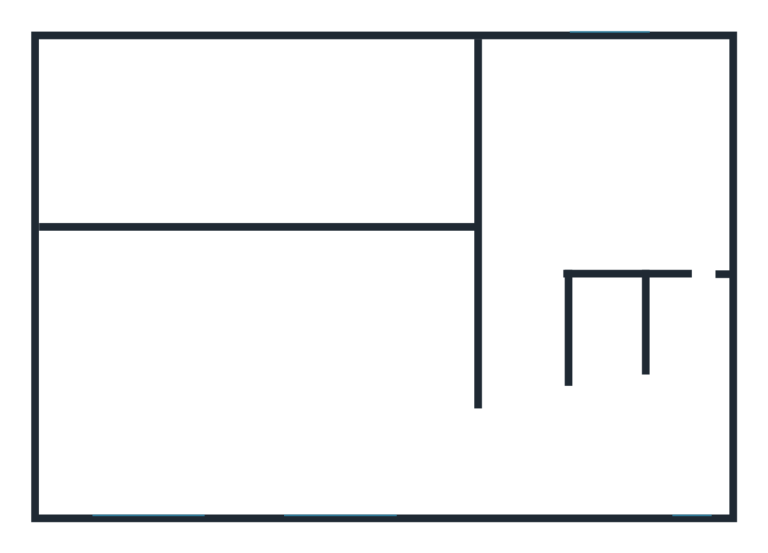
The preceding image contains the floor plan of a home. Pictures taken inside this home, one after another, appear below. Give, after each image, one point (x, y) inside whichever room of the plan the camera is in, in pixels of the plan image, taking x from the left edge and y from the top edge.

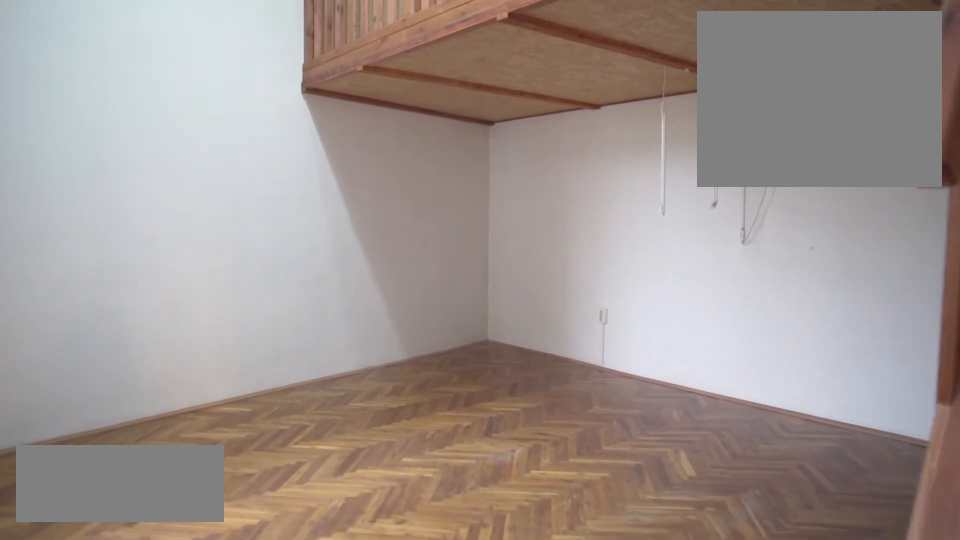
(328, 407)
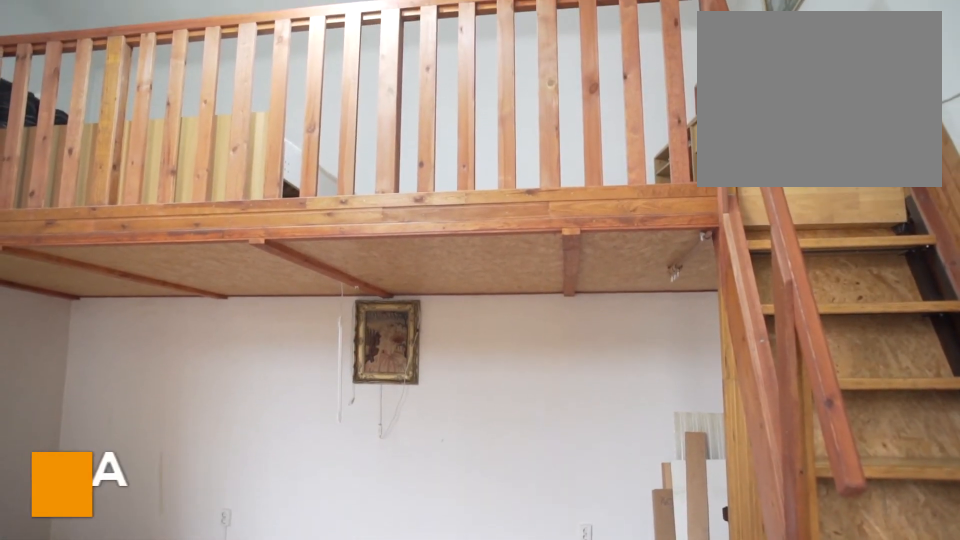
(352, 448)
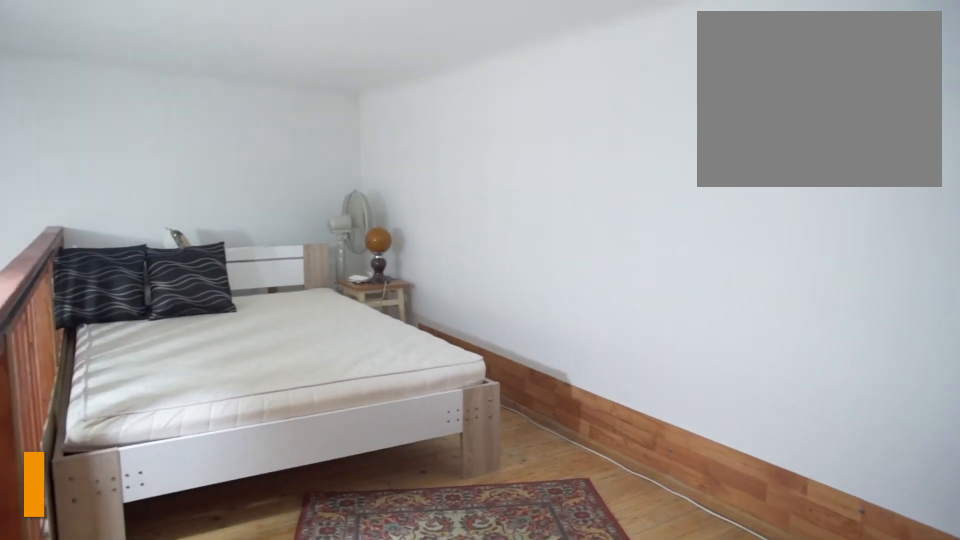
(440, 190)
